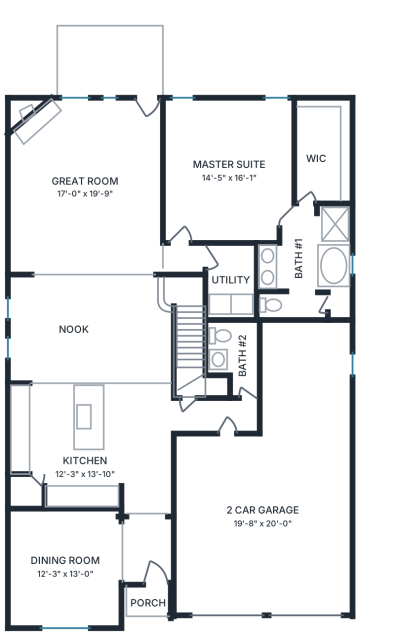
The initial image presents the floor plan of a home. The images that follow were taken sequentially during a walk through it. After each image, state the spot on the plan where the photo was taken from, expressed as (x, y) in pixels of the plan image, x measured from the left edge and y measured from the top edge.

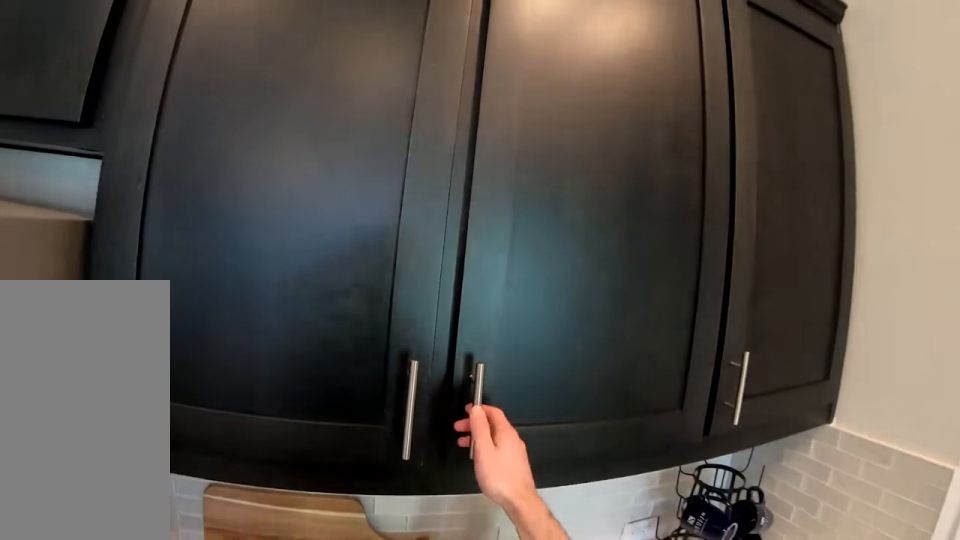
(115, 480)
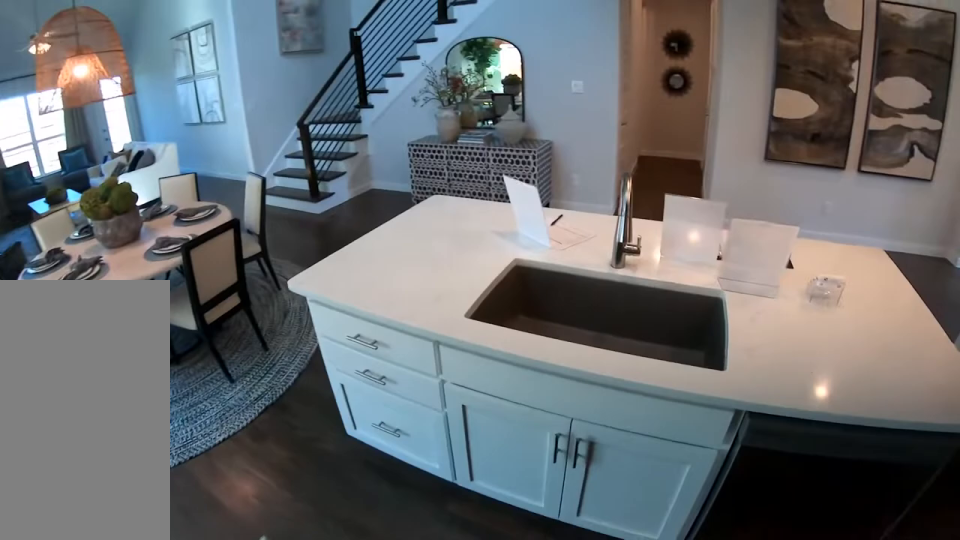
(59, 453)
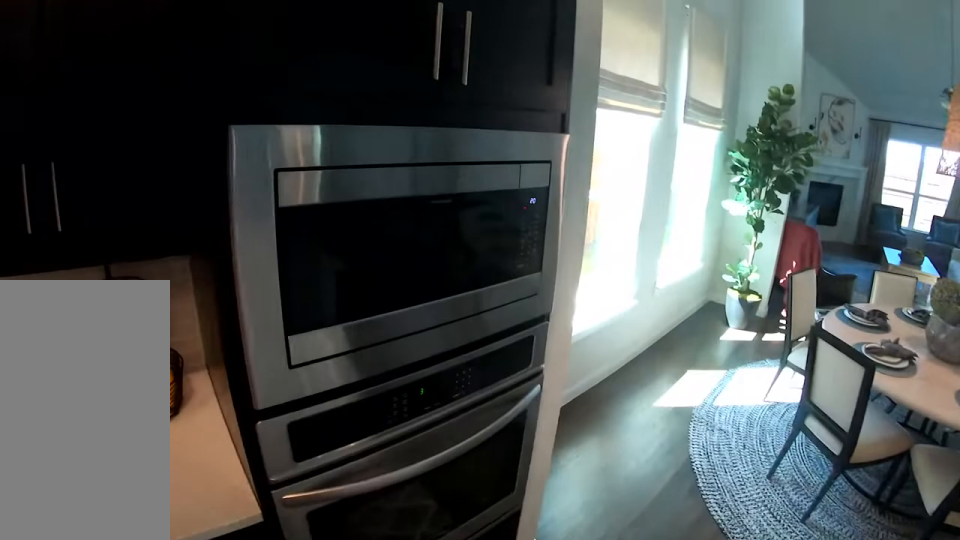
(59, 424)
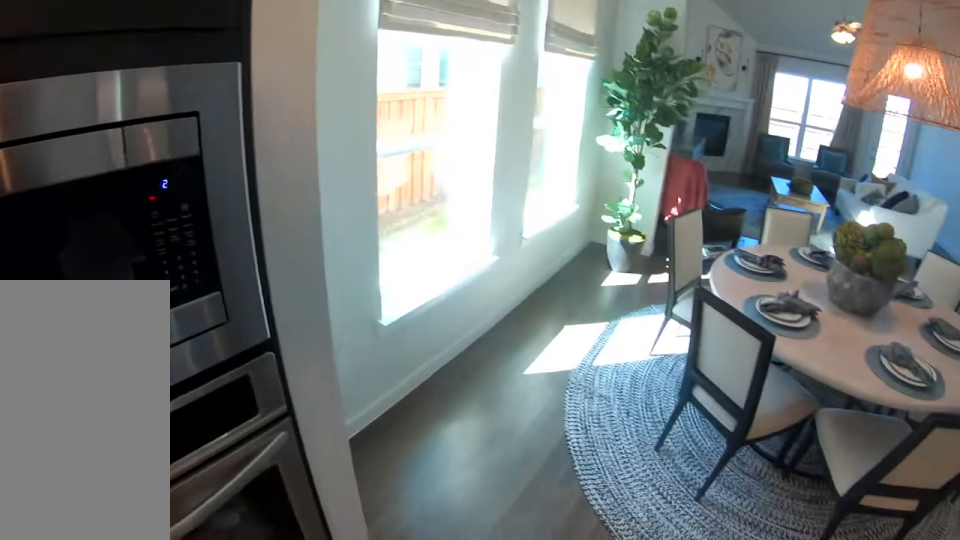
(59, 409)
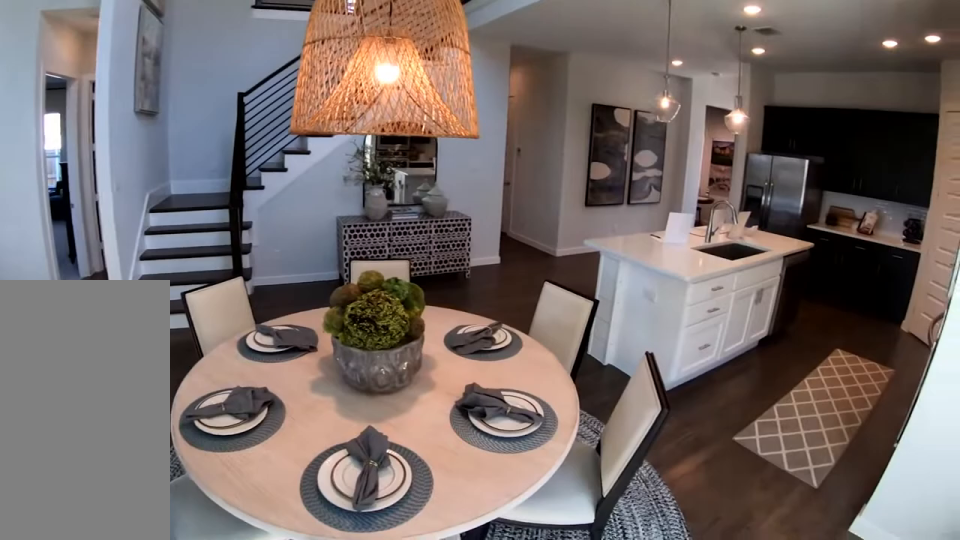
(49, 298)
